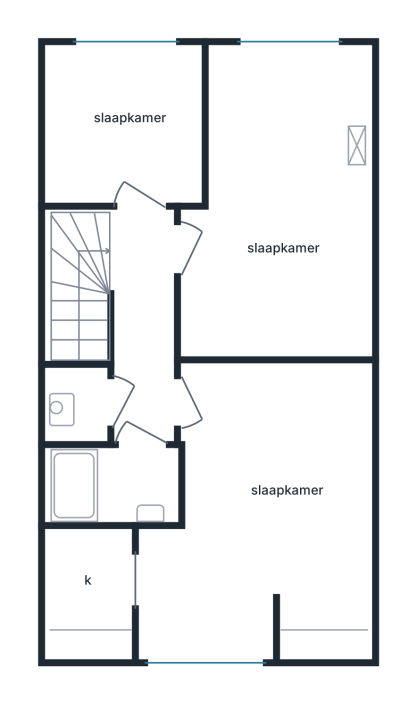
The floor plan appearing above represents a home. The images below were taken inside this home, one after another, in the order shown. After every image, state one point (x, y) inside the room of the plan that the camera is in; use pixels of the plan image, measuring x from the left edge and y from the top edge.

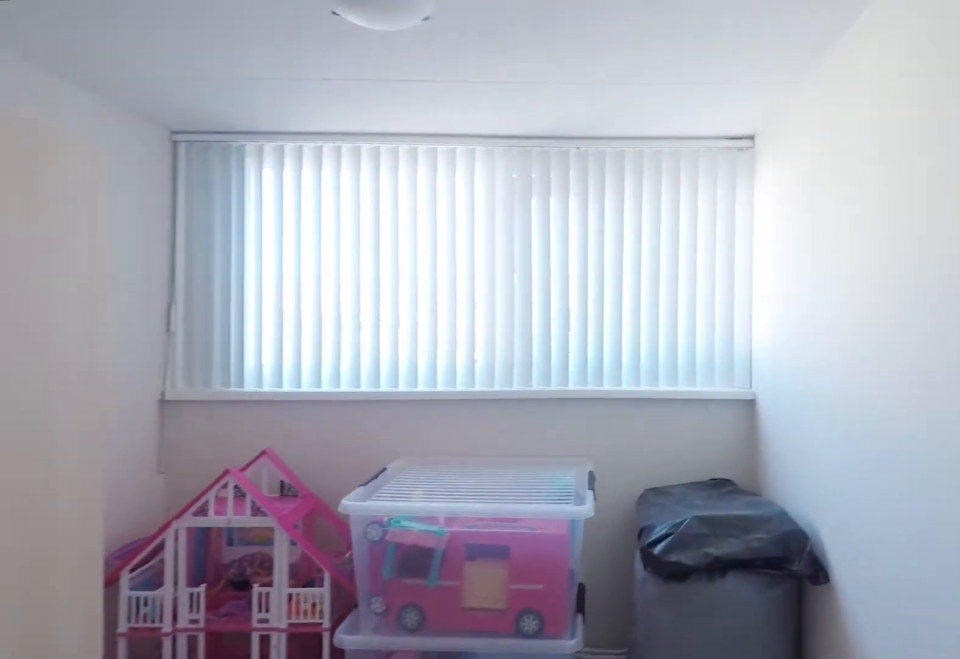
(125, 128)
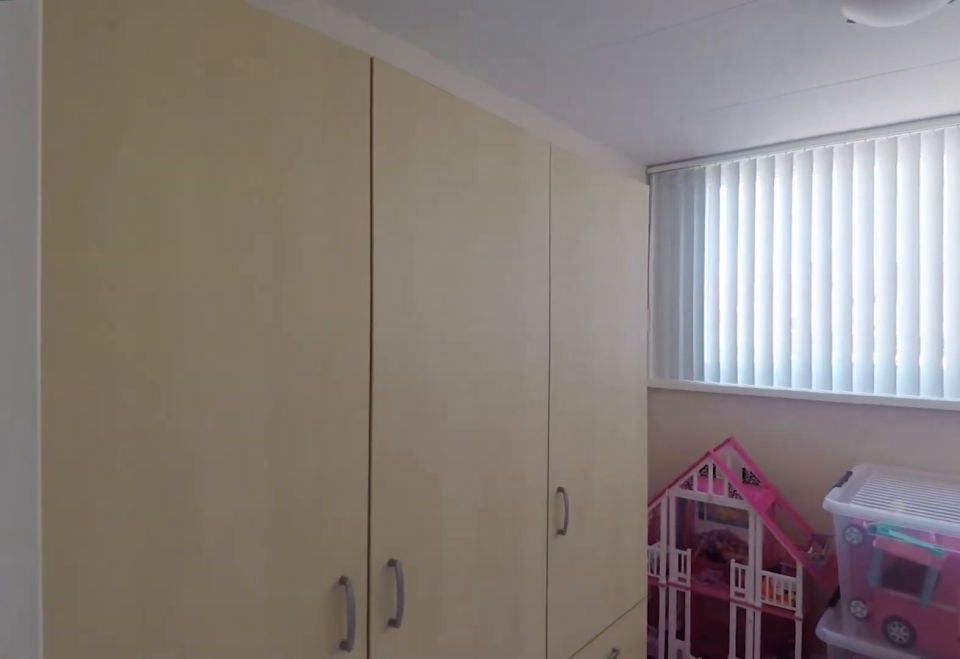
(125, 128)
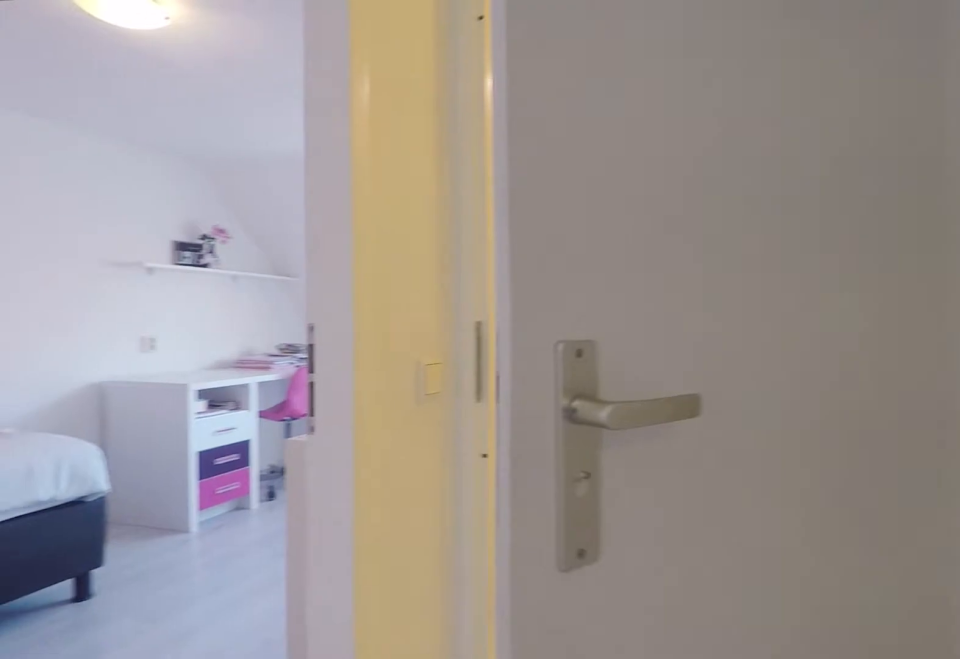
(143, 327)
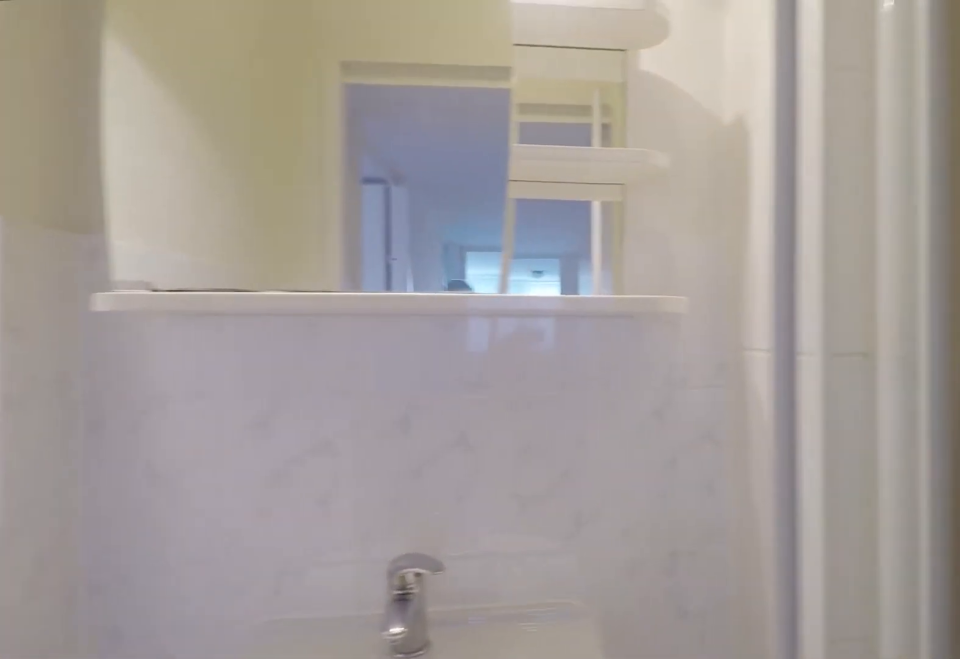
(111, 485)
